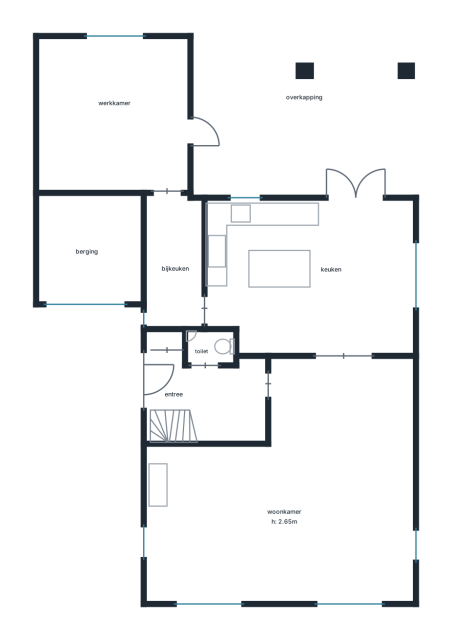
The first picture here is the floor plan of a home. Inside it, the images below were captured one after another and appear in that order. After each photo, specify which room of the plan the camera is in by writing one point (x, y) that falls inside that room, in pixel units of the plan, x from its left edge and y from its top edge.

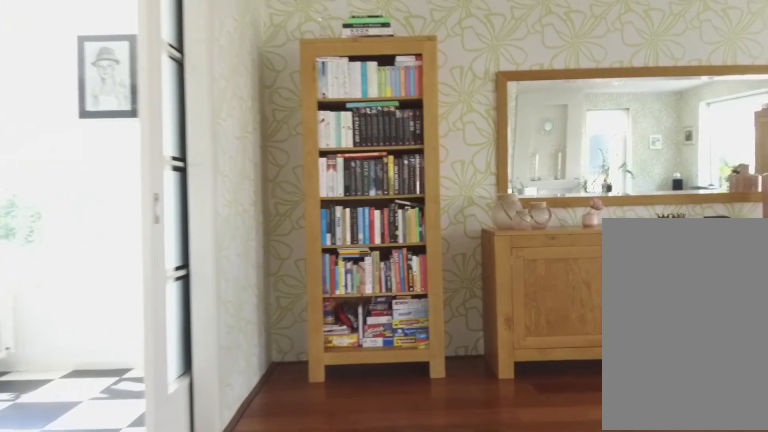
(297, 496)
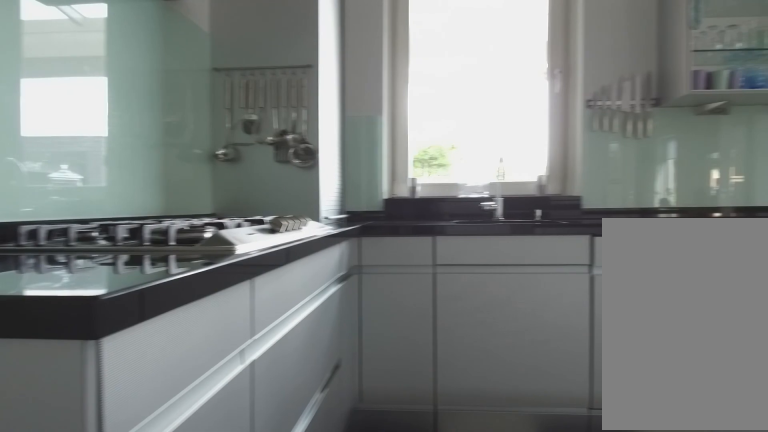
(329, 281)
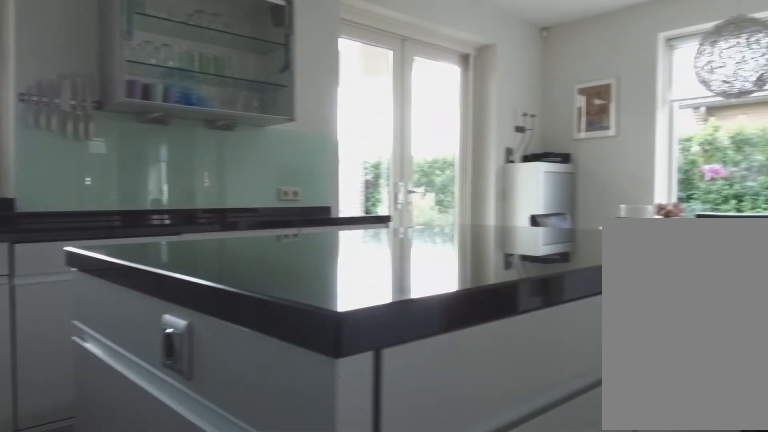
(329, 281)
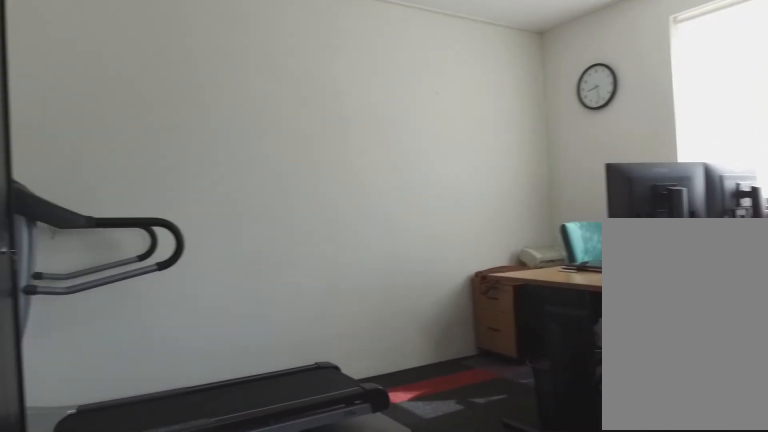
(115, 115)
